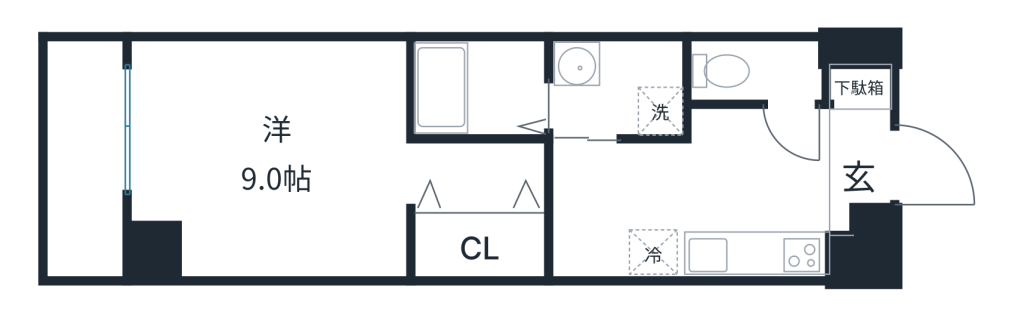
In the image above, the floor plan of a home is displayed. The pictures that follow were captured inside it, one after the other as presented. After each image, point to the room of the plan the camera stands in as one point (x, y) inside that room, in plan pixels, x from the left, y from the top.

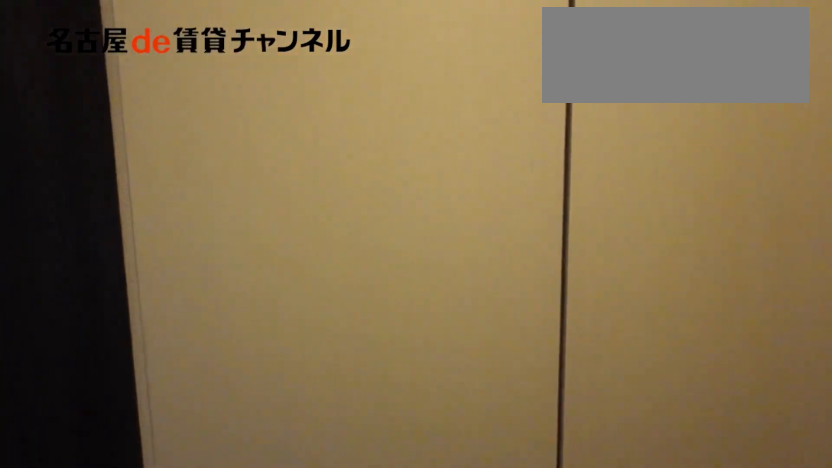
(859, 151)
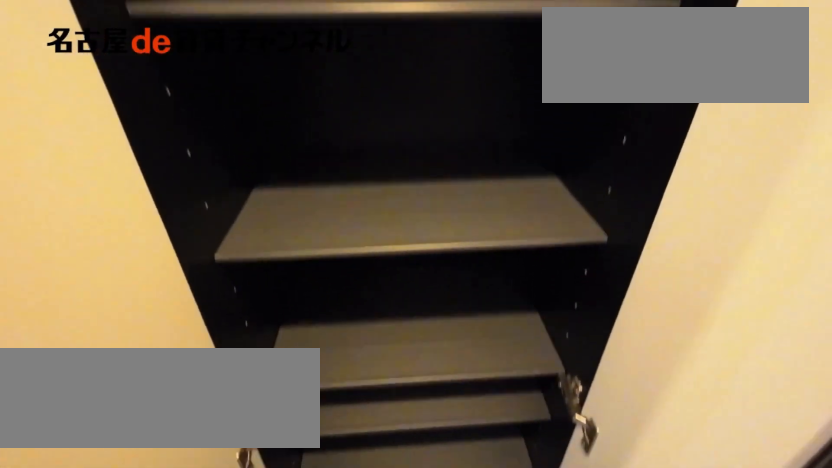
(859, 151)
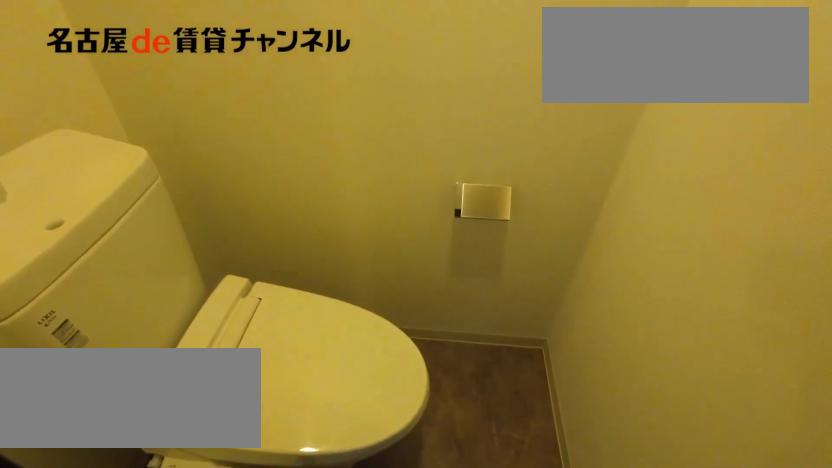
(757, 71)
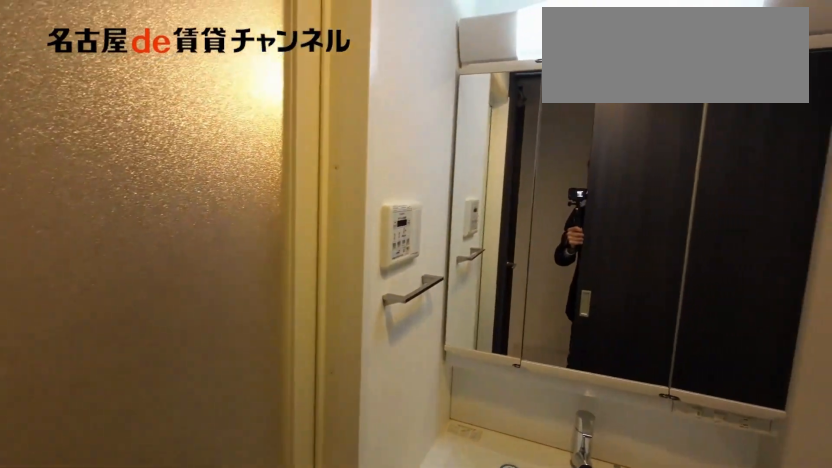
(620, 87)
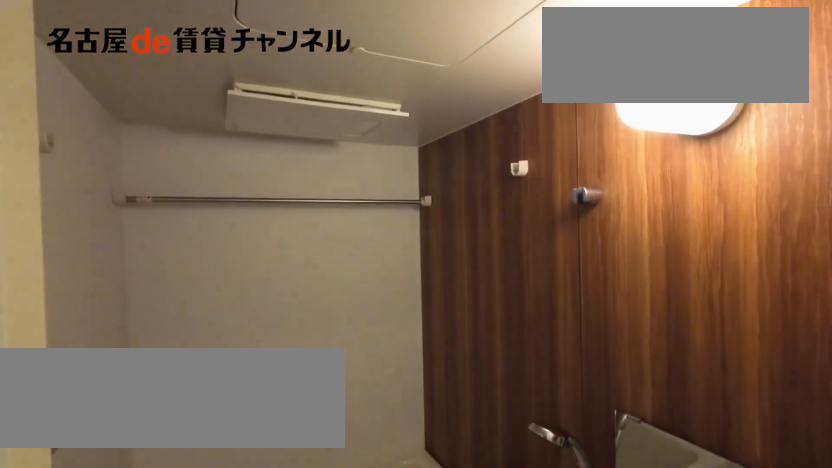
(479, 87)
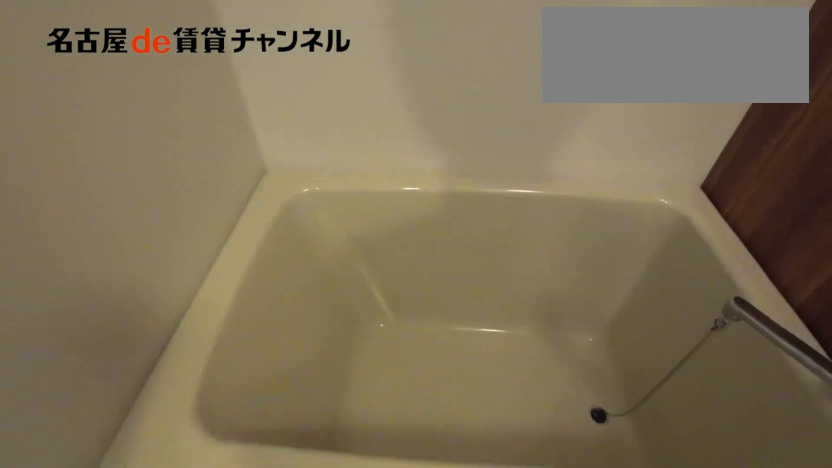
(479, 87)
